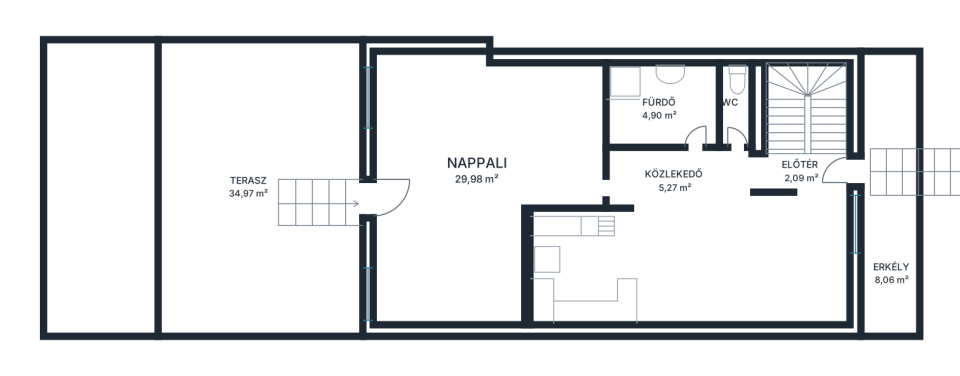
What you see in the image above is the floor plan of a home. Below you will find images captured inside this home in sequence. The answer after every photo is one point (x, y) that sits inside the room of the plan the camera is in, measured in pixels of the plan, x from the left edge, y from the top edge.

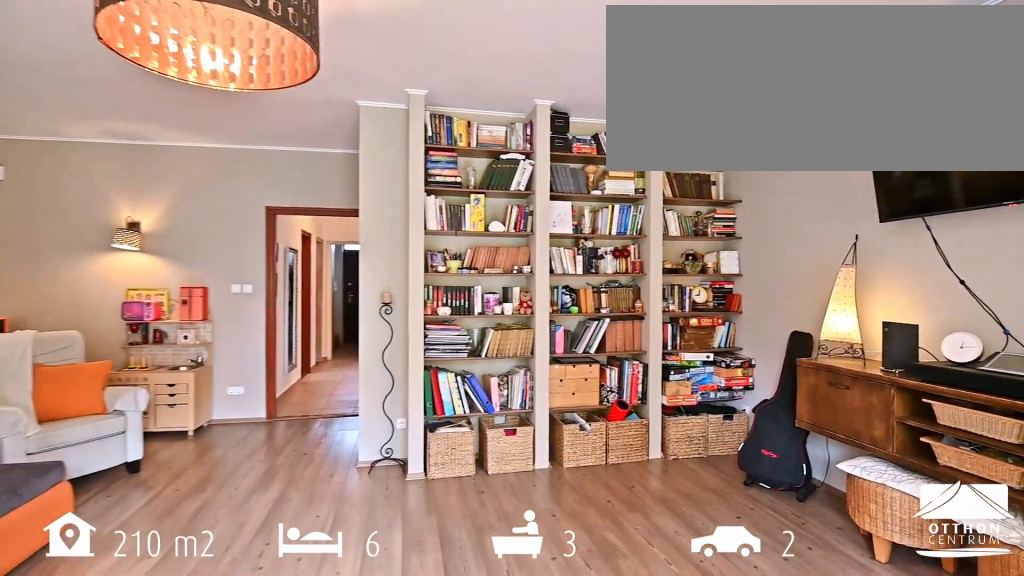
(478, 168)
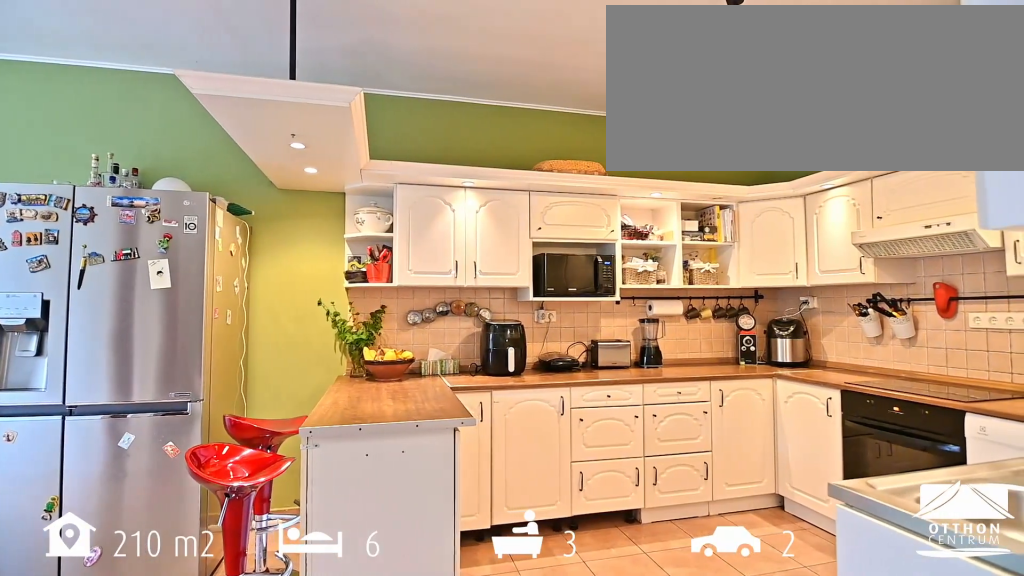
(706, 254)
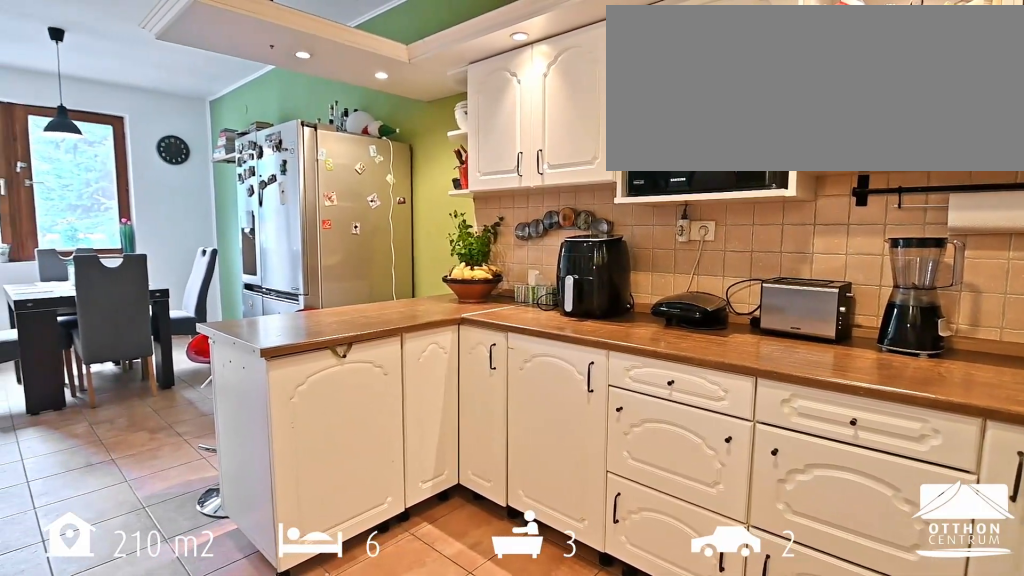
(706, 254)
